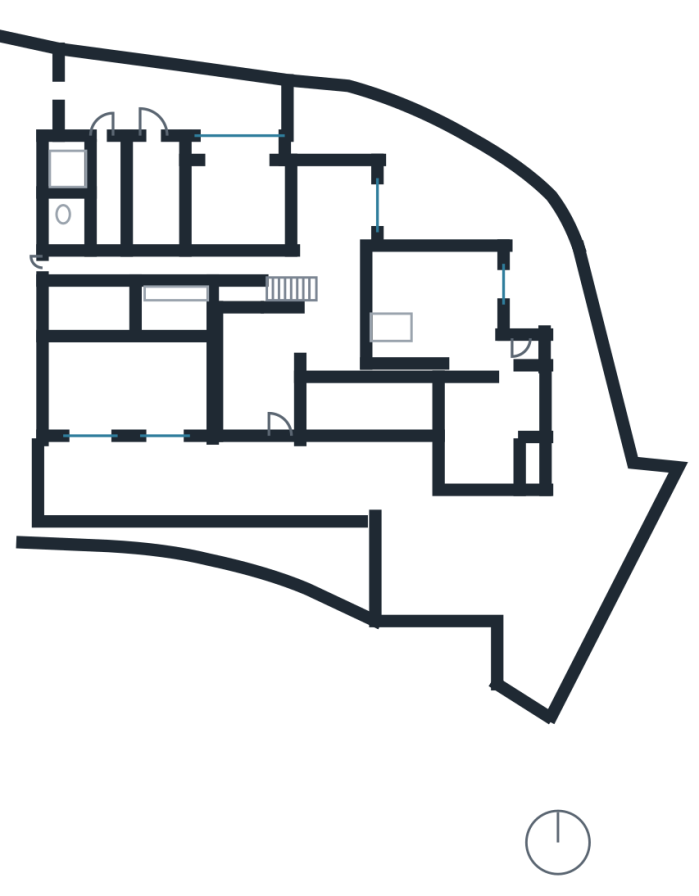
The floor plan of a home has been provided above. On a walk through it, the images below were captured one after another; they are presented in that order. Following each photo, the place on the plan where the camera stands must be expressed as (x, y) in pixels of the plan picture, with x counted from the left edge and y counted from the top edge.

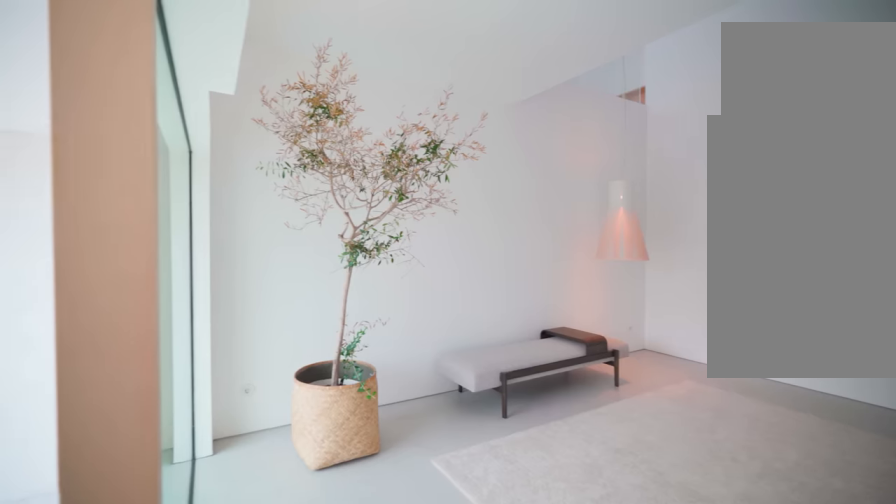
(279, 421)
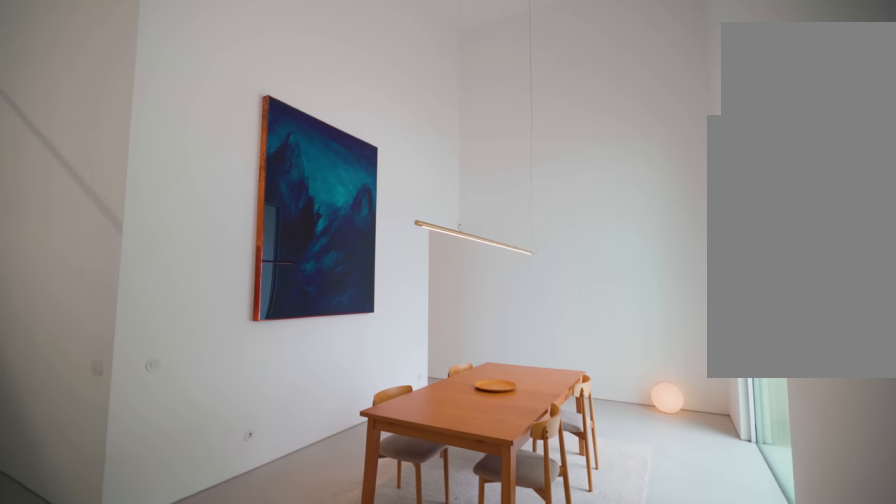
(346, 288)
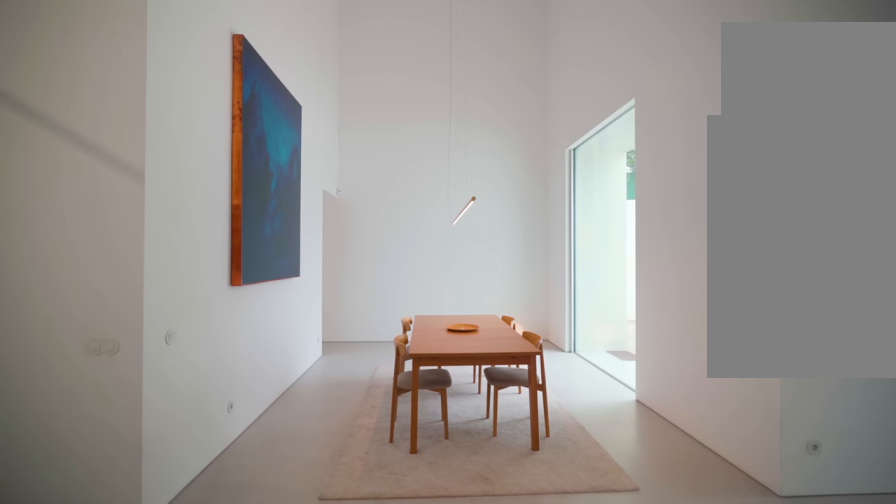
(335, 293)
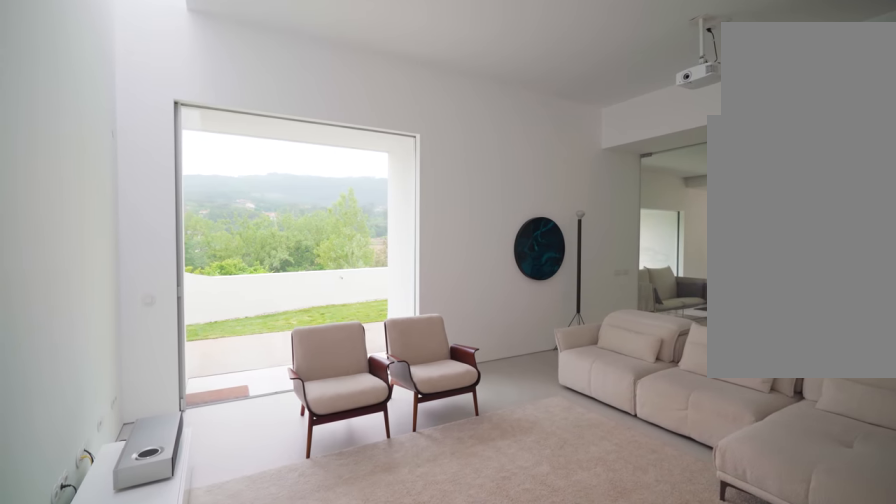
(430, 265)
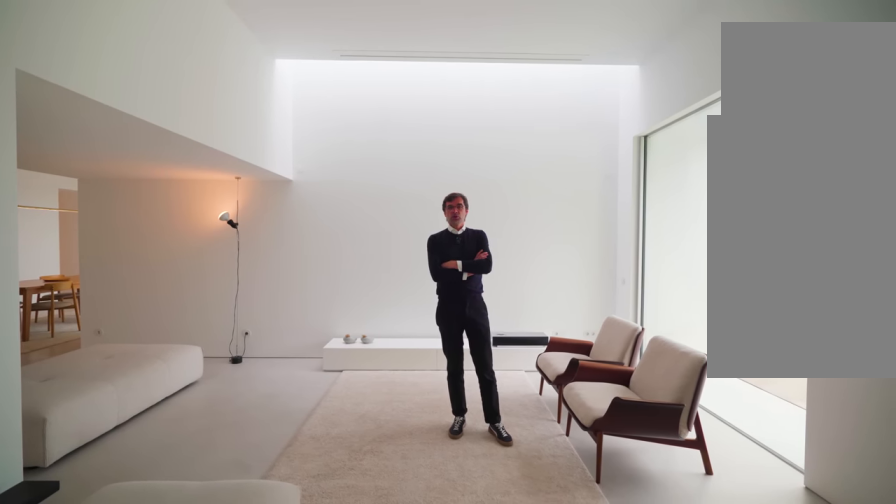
(461, 318)
